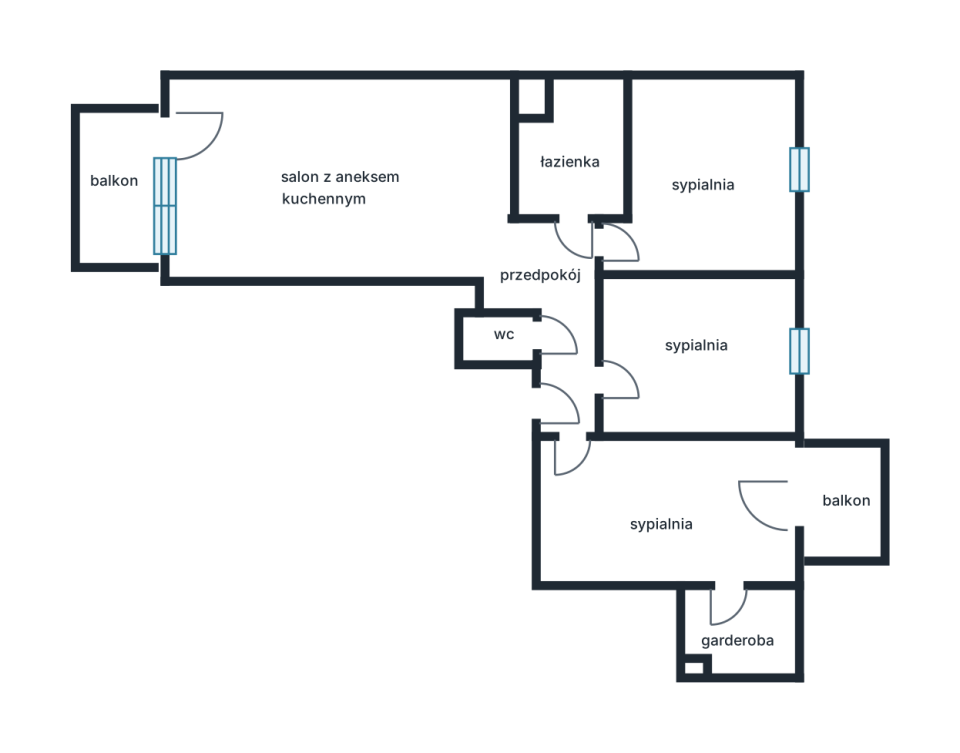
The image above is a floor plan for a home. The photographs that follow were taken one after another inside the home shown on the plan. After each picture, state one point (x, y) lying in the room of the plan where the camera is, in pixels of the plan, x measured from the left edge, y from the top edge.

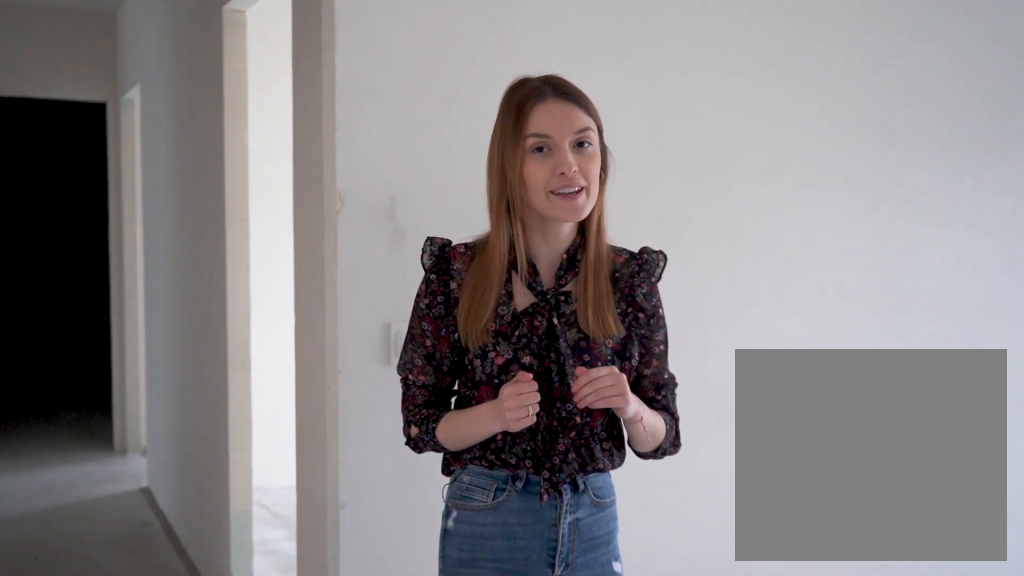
(662, 516)
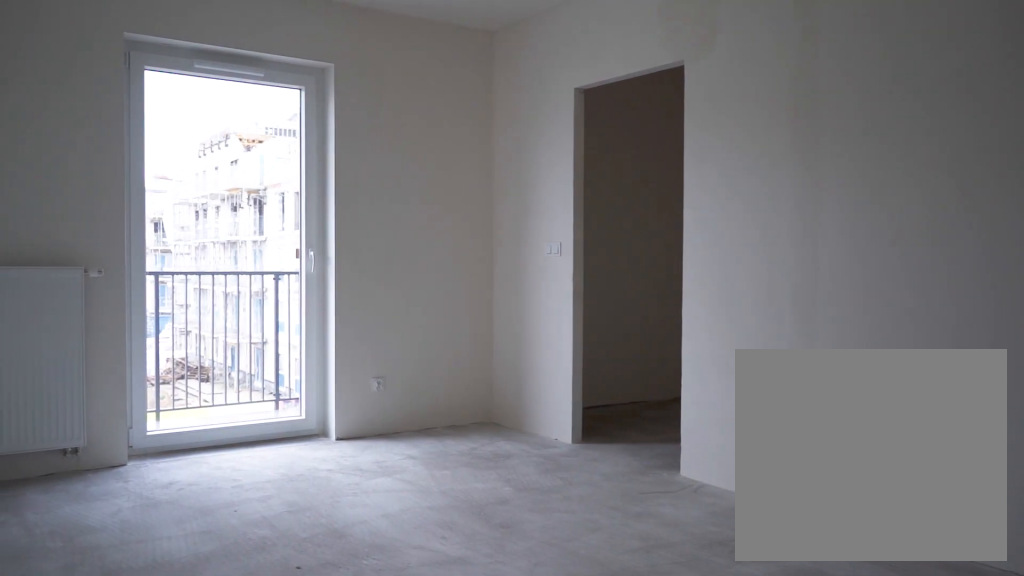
(661, 516)
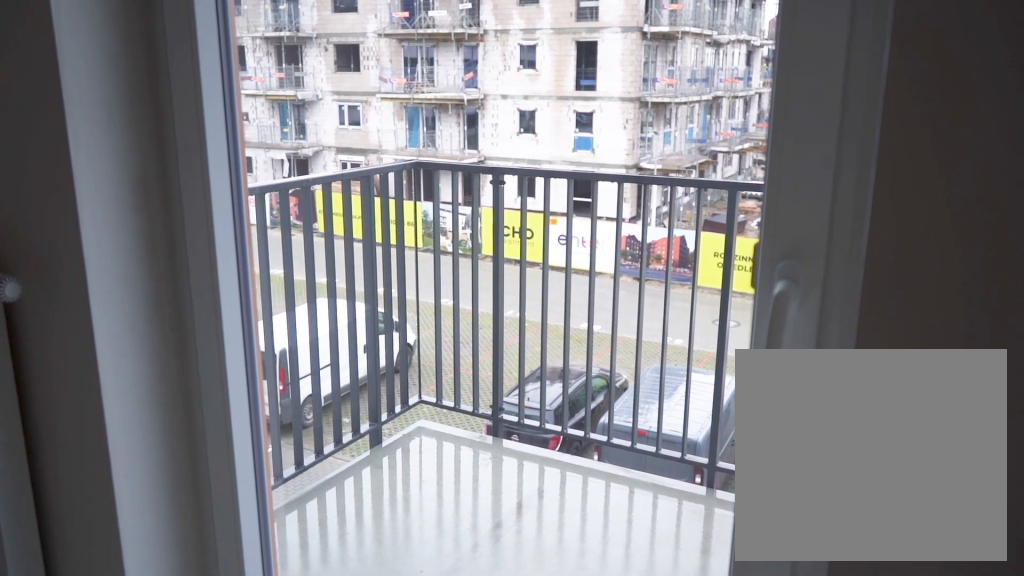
(842, 502)
